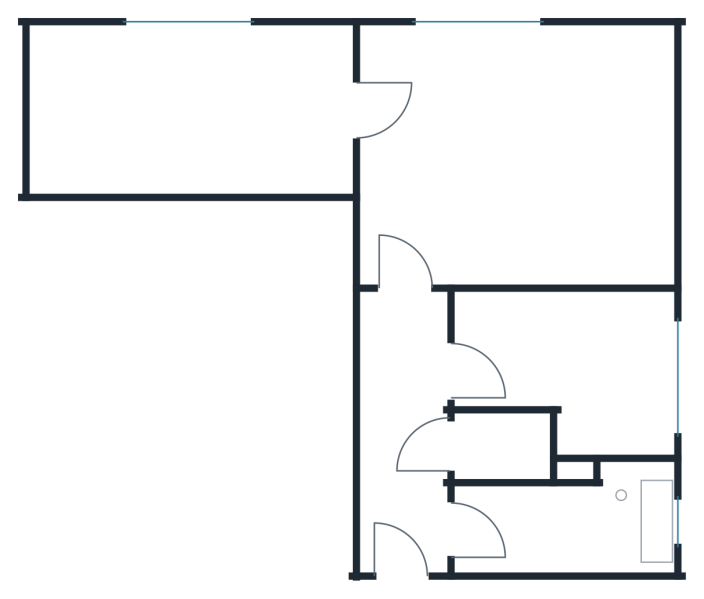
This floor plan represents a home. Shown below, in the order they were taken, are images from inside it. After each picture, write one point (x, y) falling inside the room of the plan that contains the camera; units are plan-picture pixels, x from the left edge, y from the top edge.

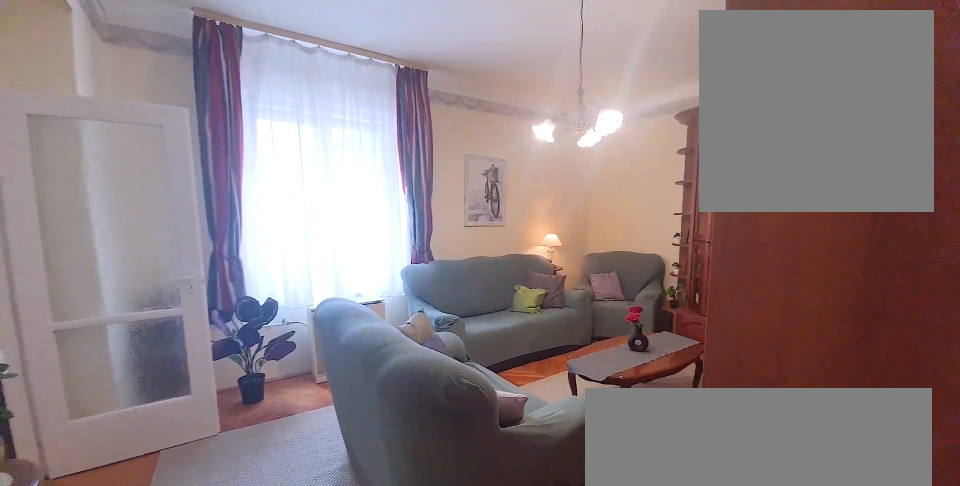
(525, 168)
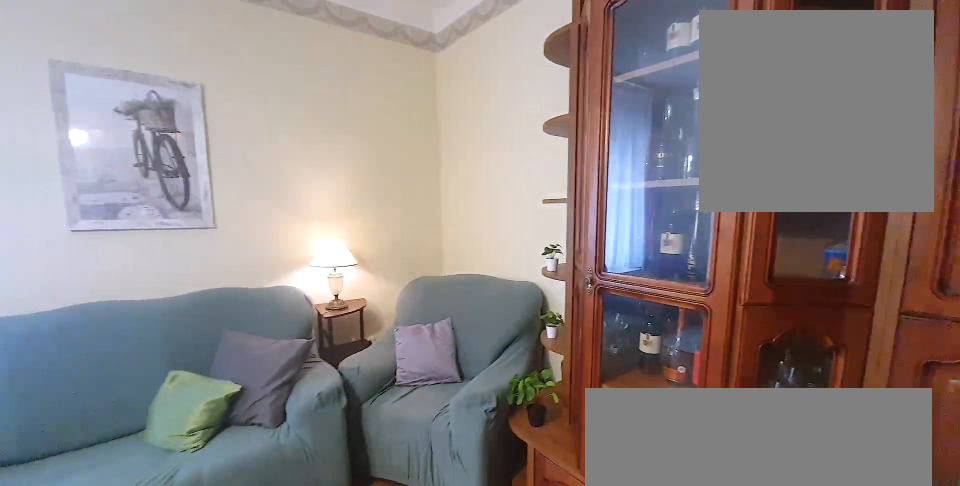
(524, 167)
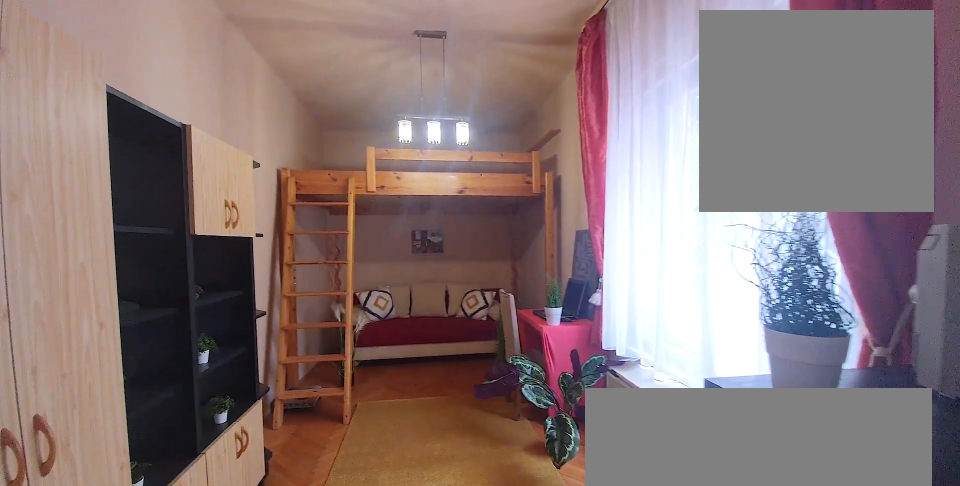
(194, 112)
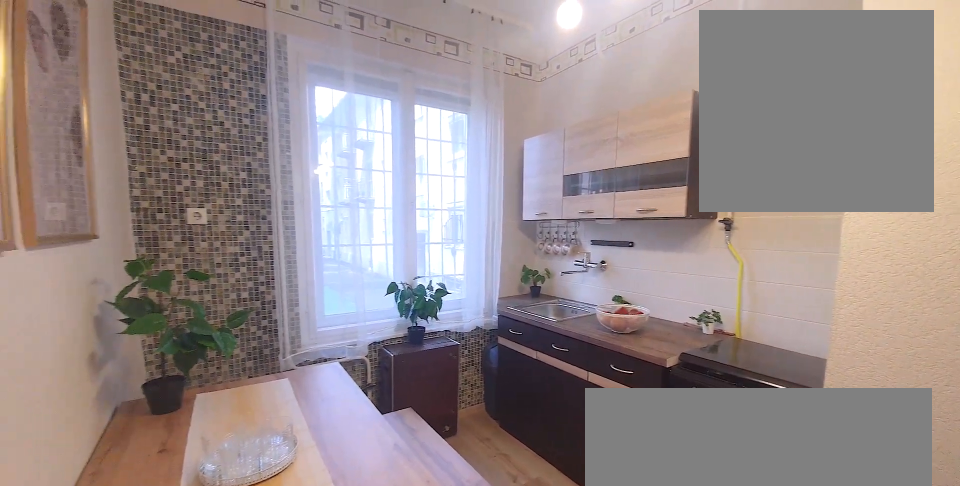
(577, 356)
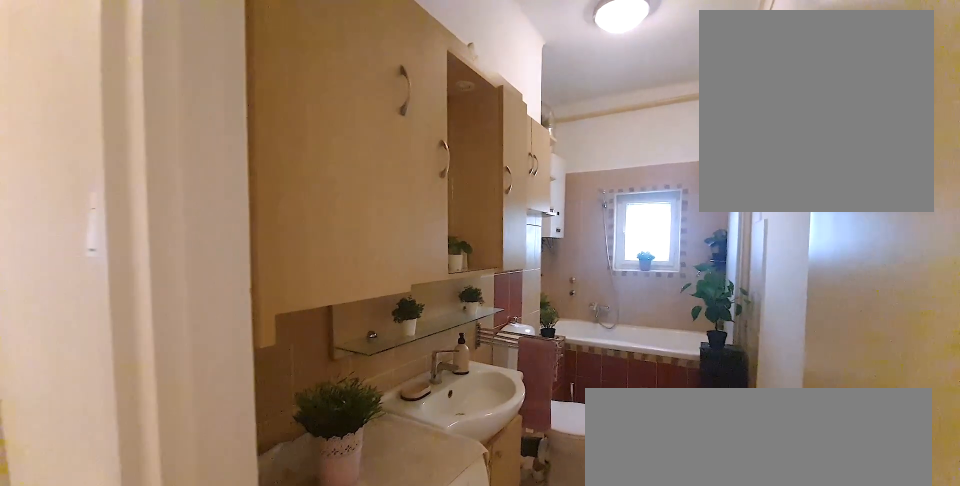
(576, 534)
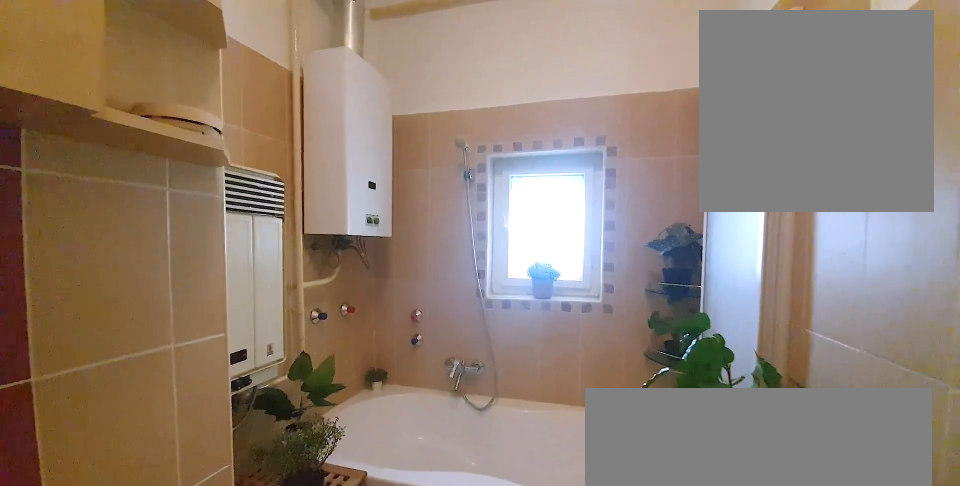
(577, 534)
